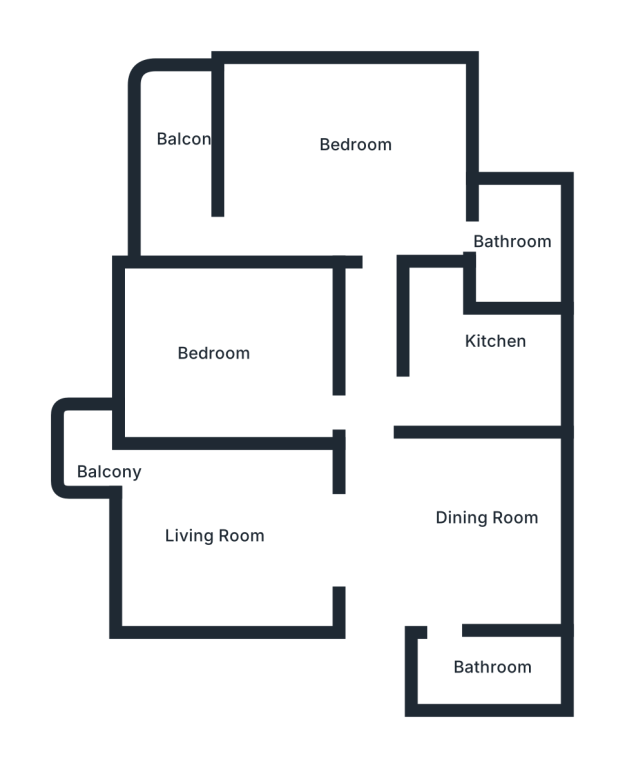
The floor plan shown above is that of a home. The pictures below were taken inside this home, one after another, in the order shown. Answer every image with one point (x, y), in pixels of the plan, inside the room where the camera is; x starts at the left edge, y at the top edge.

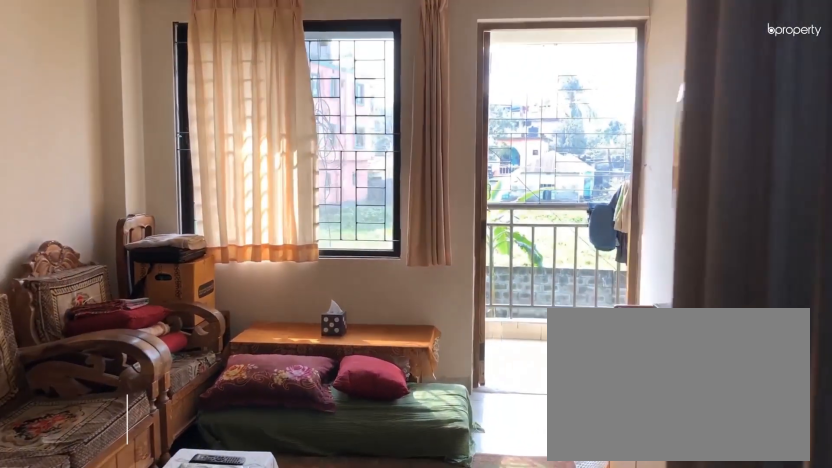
(227, 539)
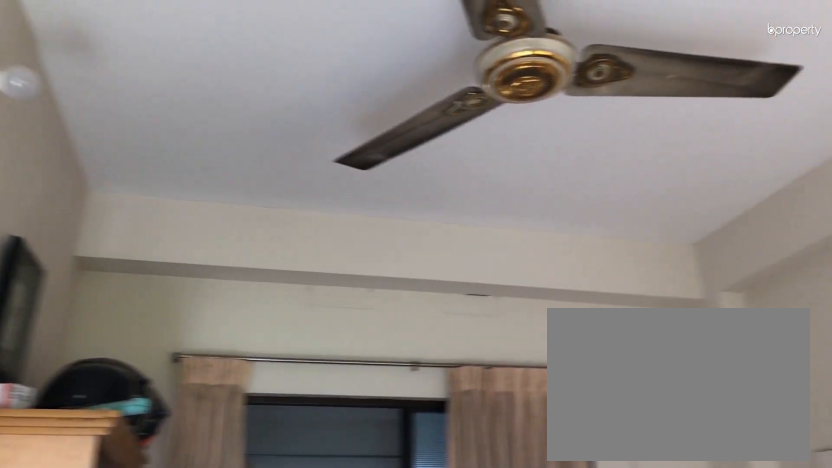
(215, 530)
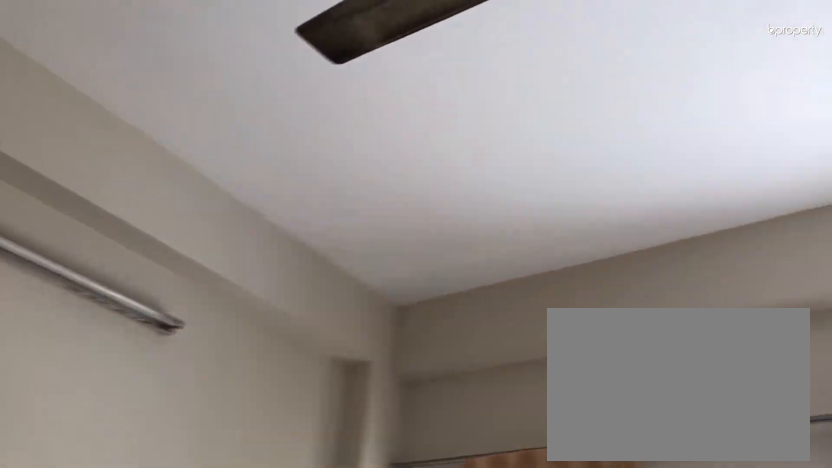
(215, 530)
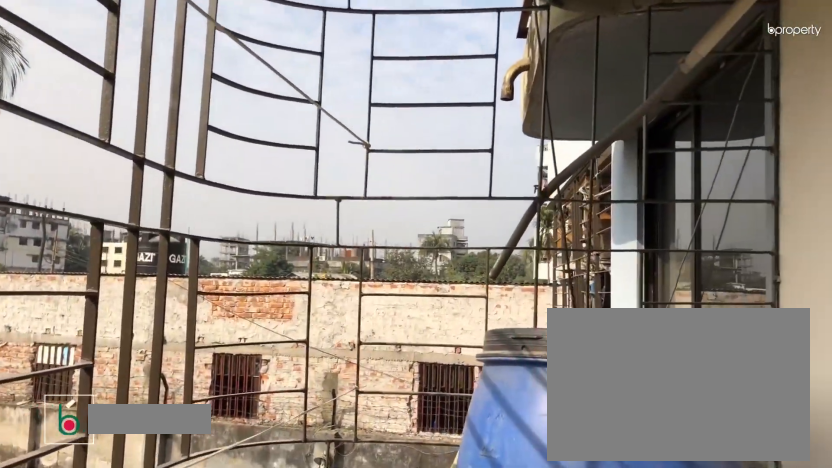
(86, 444)
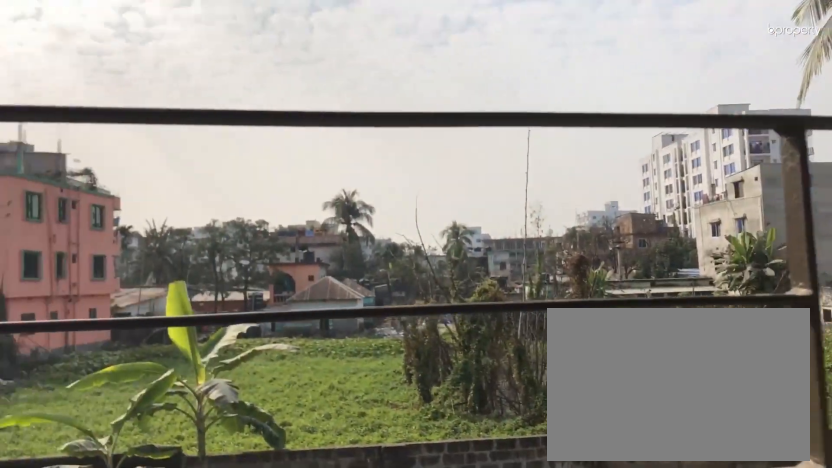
(86, 444)
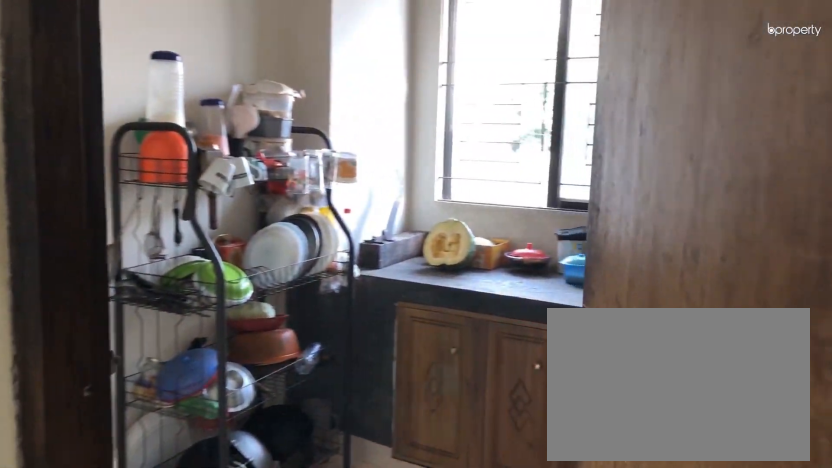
(446, 391)
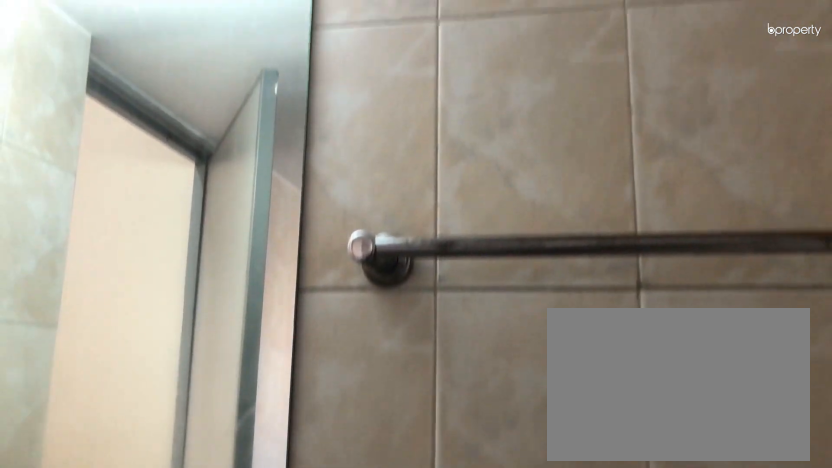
(519, 245)
